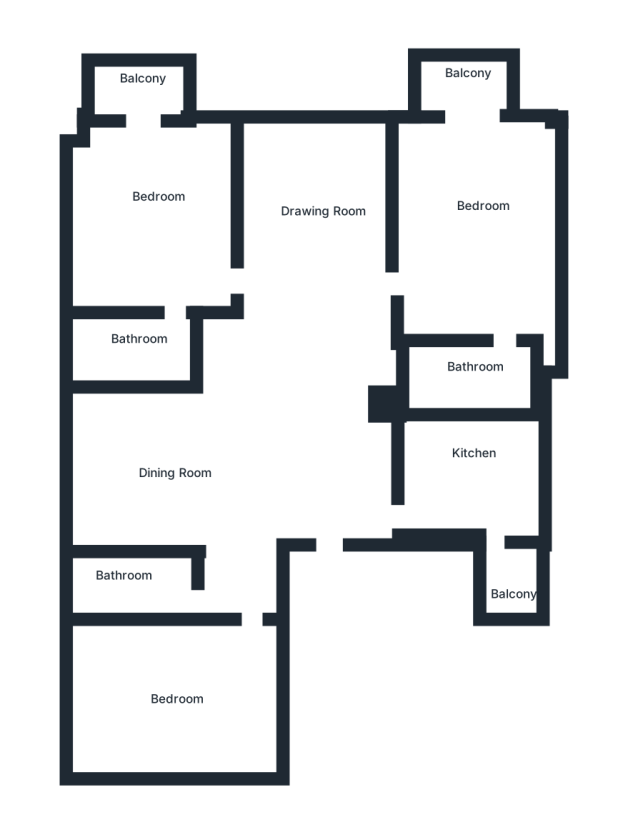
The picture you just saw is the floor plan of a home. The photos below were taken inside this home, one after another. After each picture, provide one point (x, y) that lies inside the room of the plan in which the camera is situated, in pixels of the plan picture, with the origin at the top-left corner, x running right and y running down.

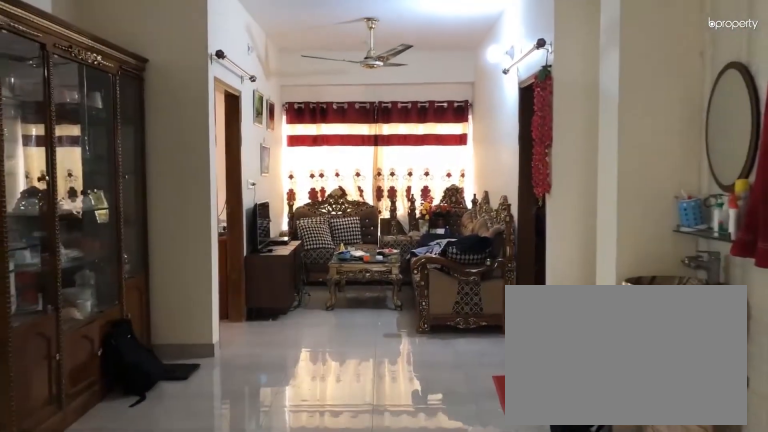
(280, 480)
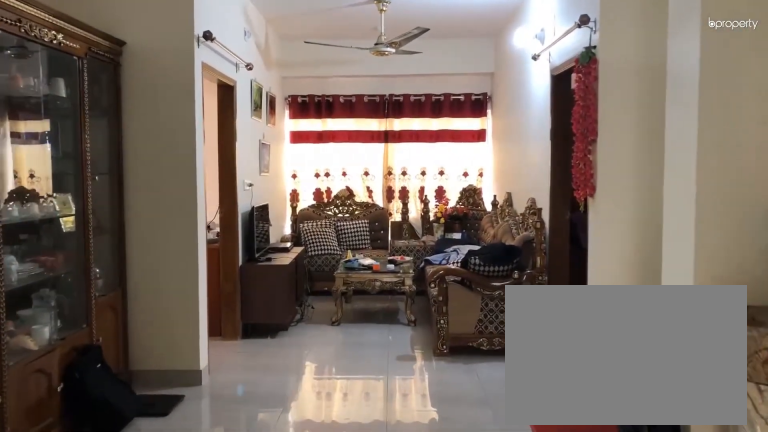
(280, 480)
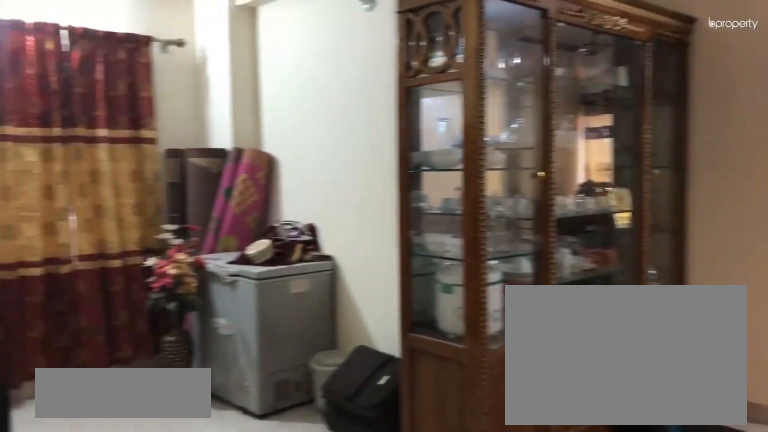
(158, 475)
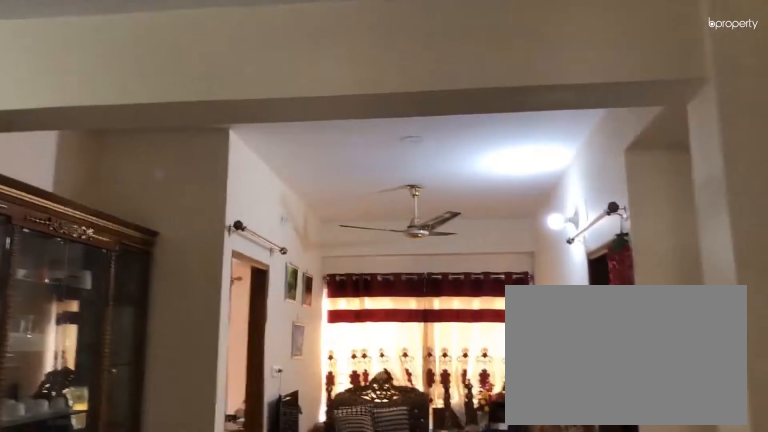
(172, 476)
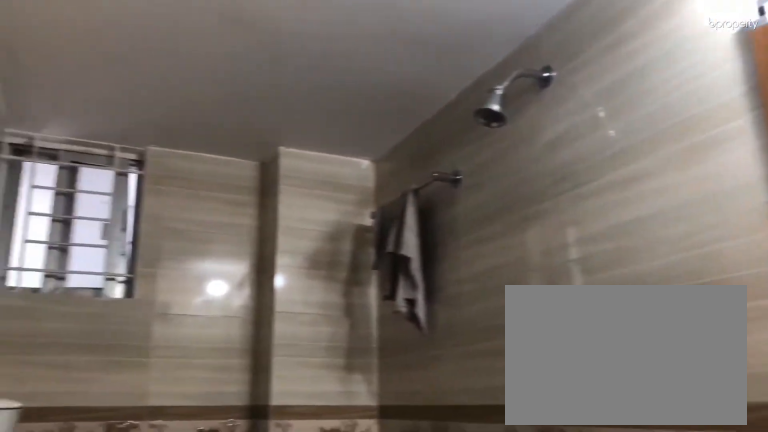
(147, 596)
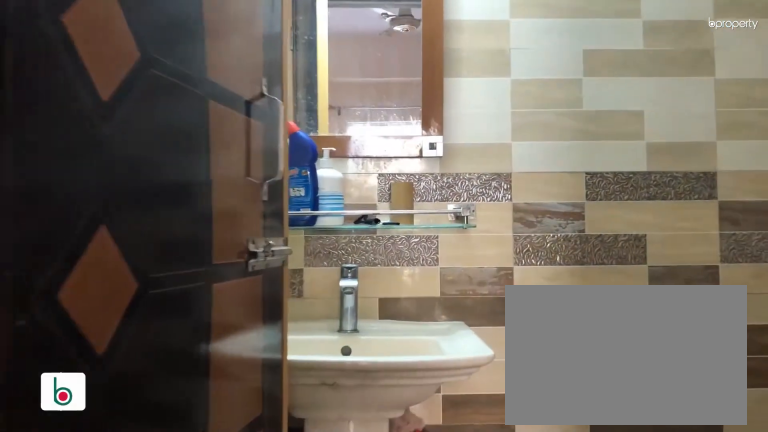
(145, 358)
